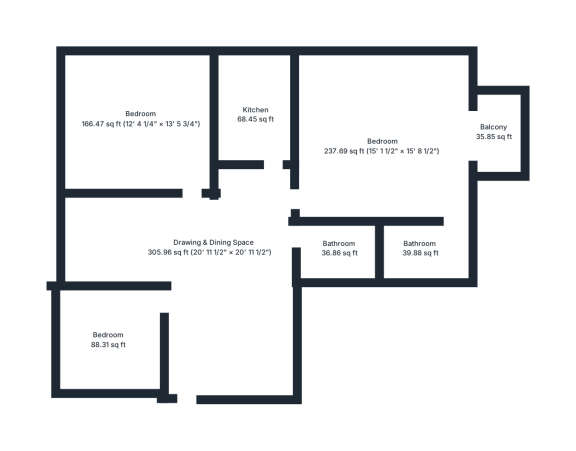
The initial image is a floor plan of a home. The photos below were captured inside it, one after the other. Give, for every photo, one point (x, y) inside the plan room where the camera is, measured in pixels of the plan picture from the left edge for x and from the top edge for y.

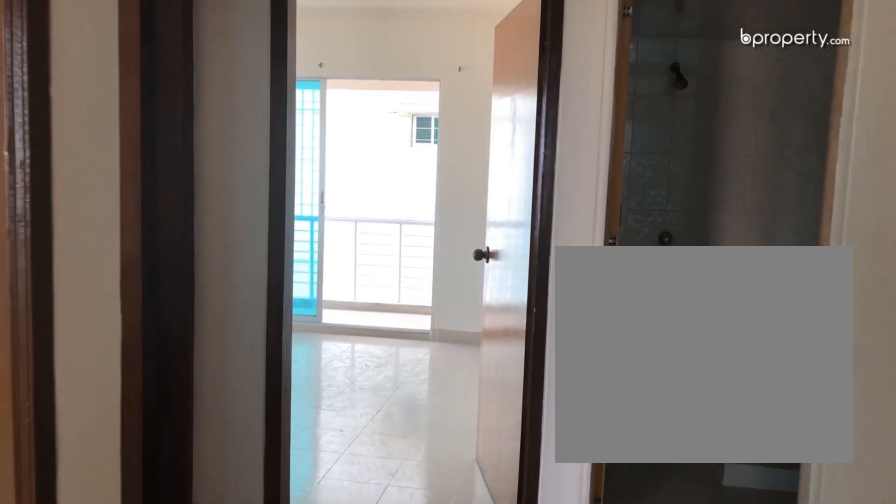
(223, 249)
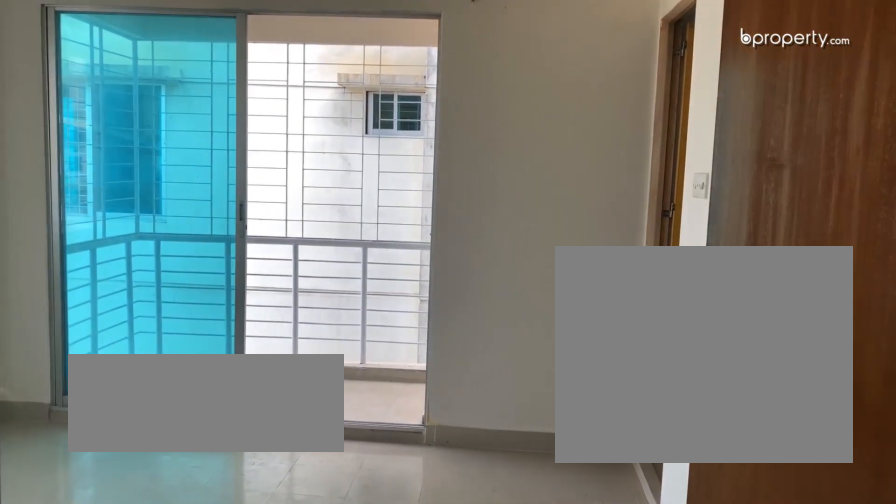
(381, 145)
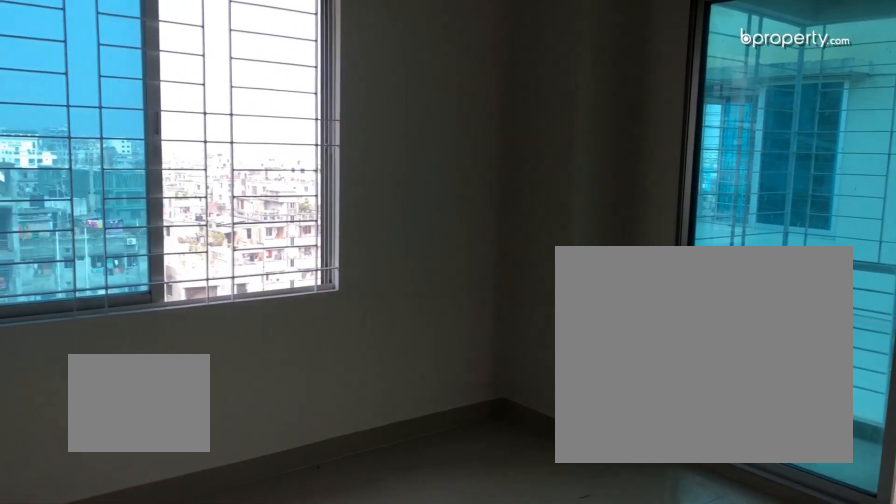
(381, 145)
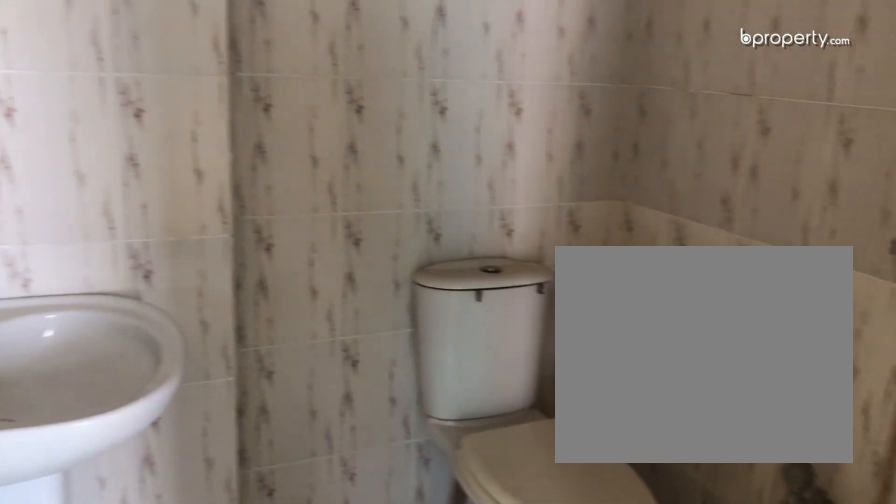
(416, 246)
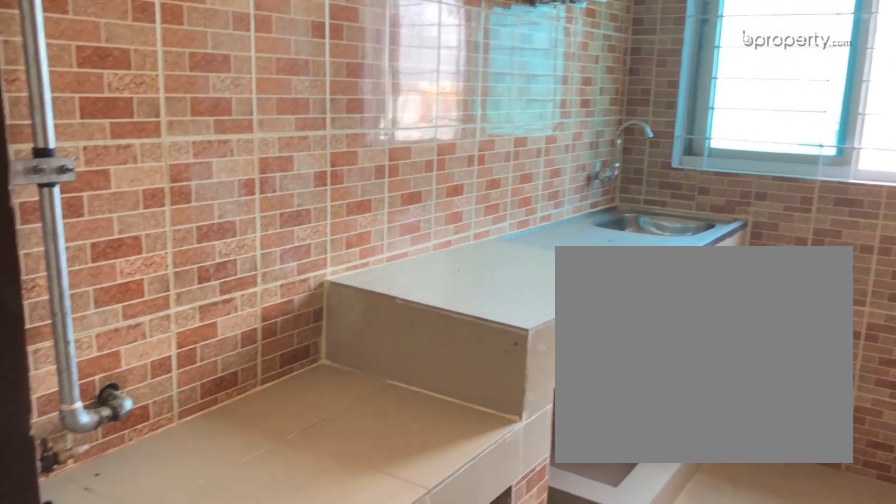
(253, 119)
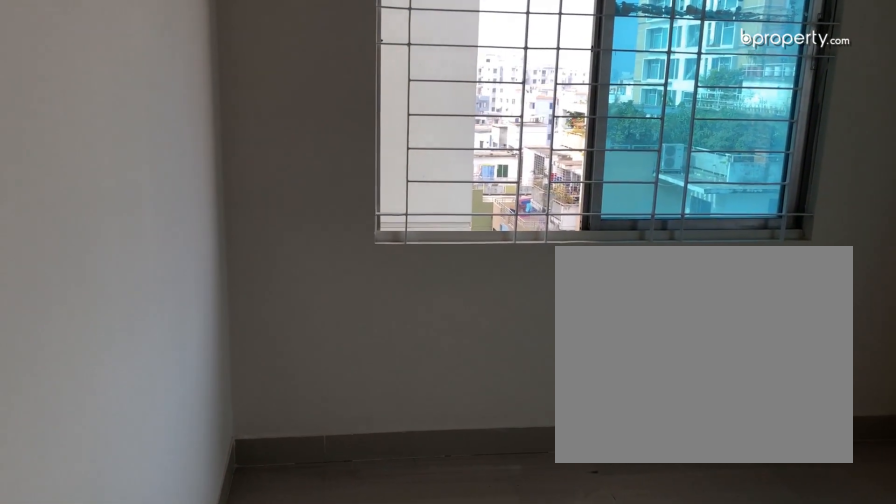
(142, 116)
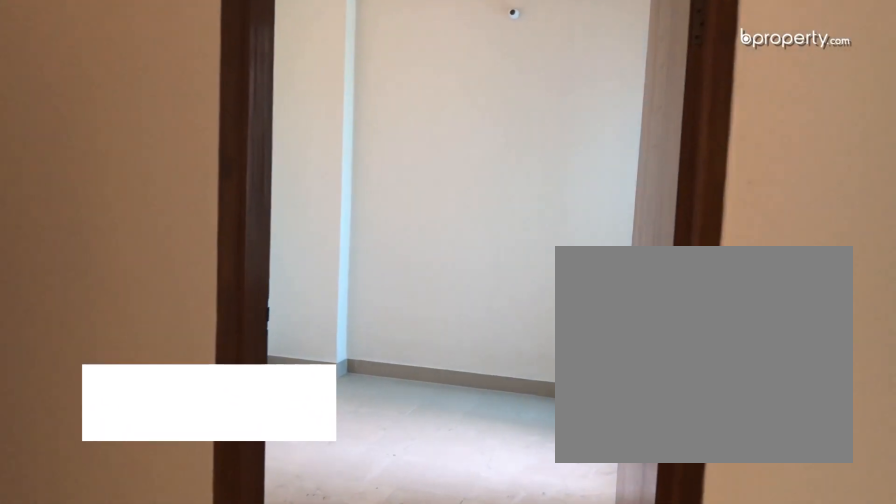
(189, 261)
